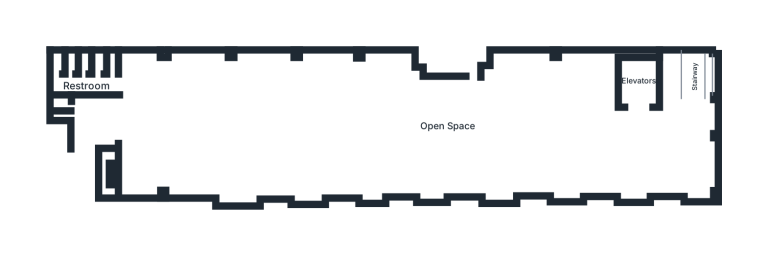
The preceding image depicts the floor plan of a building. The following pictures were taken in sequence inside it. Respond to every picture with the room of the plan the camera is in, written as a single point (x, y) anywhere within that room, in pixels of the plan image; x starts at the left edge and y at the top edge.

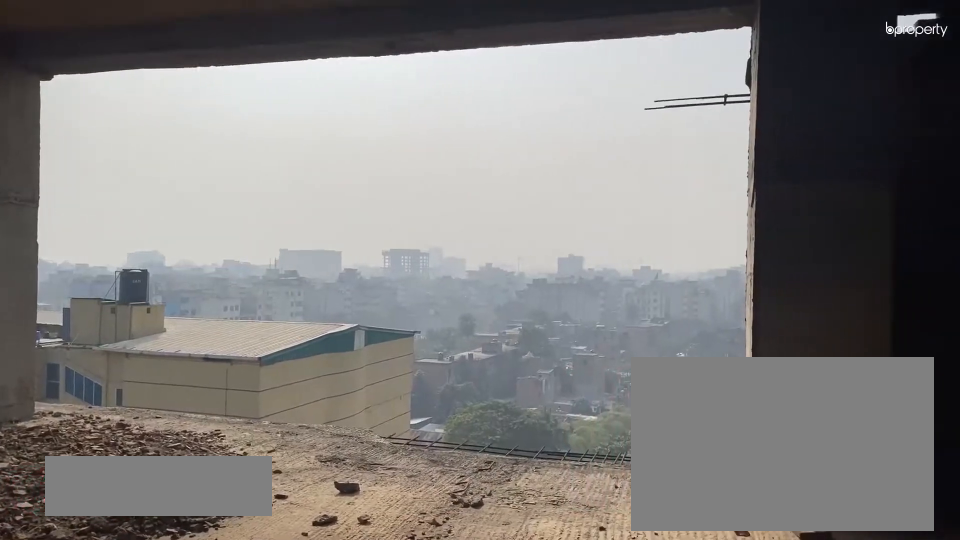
(691, 159)
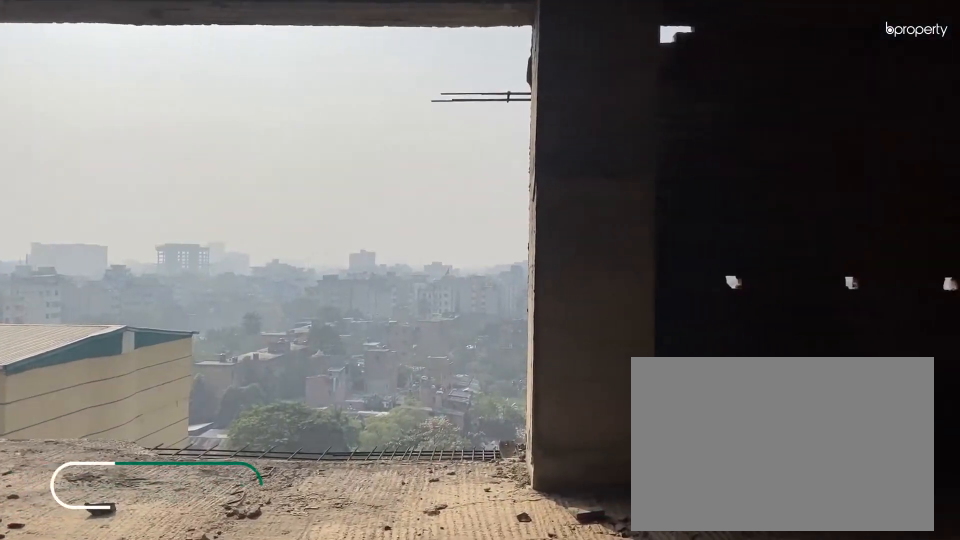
(691, 159)
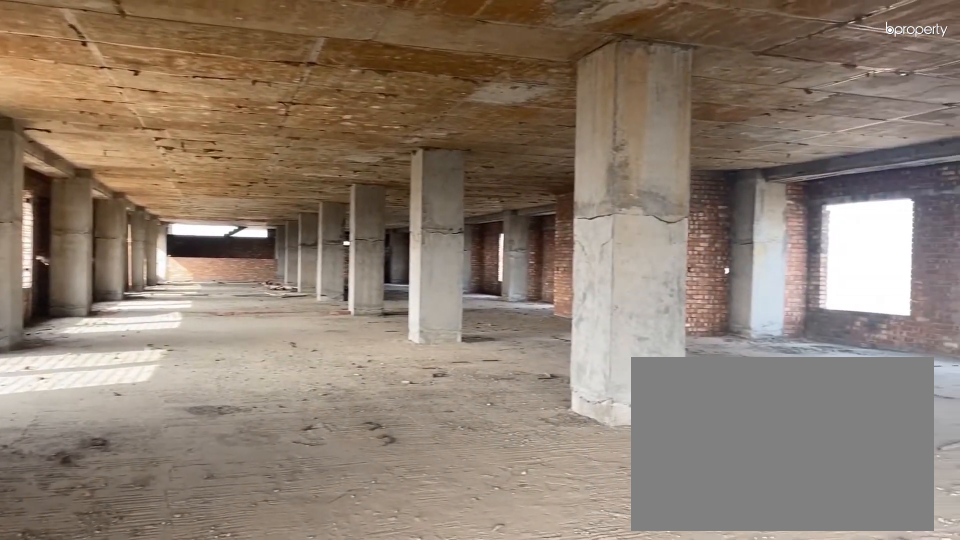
(571, 129)
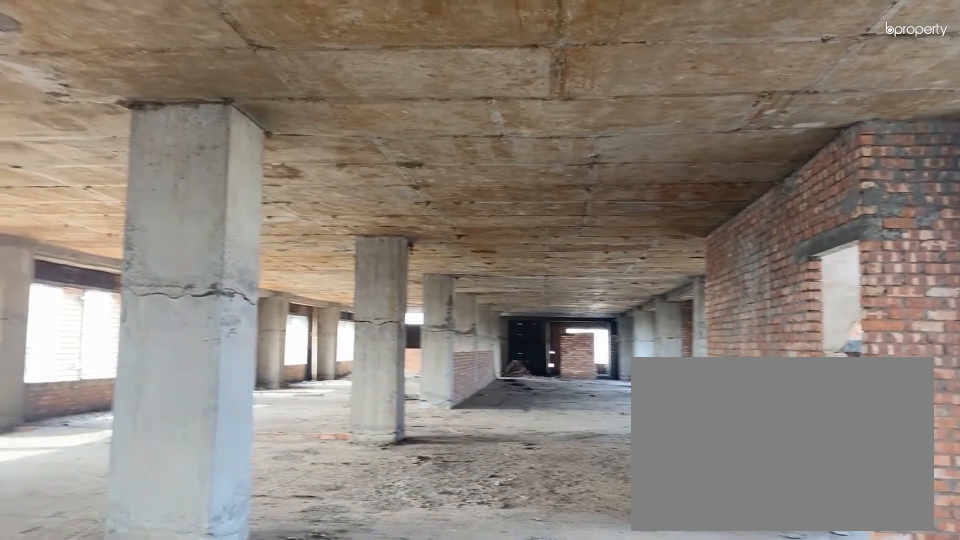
(485, 106)
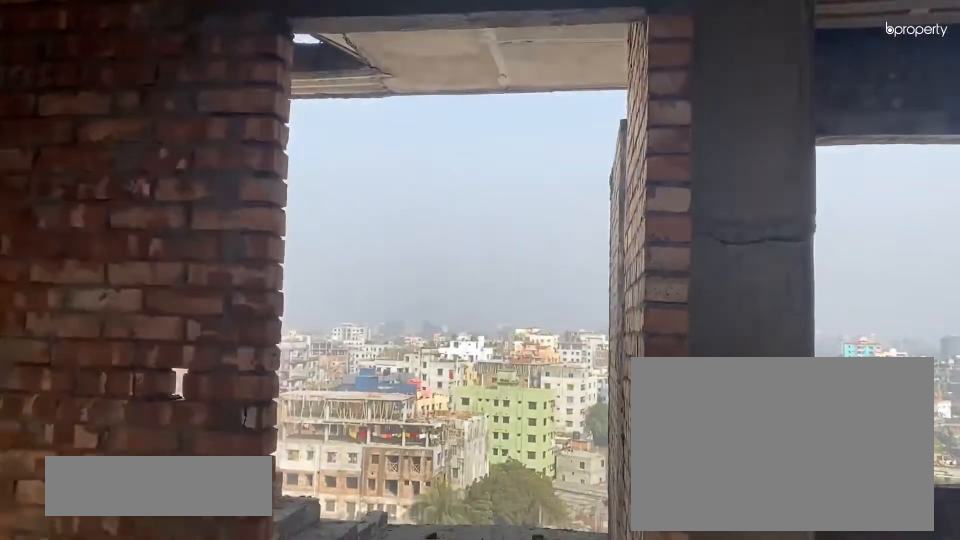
(476, 92)
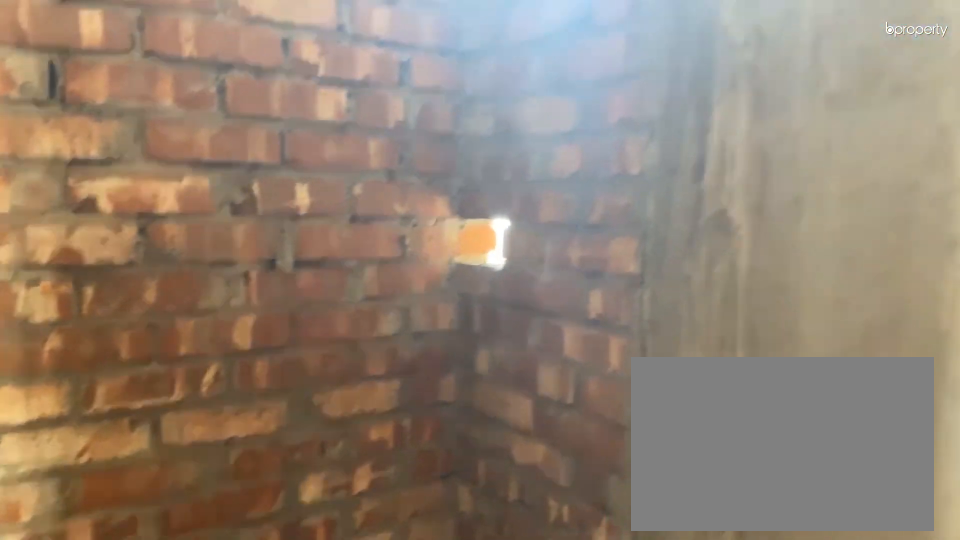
(112, 65)
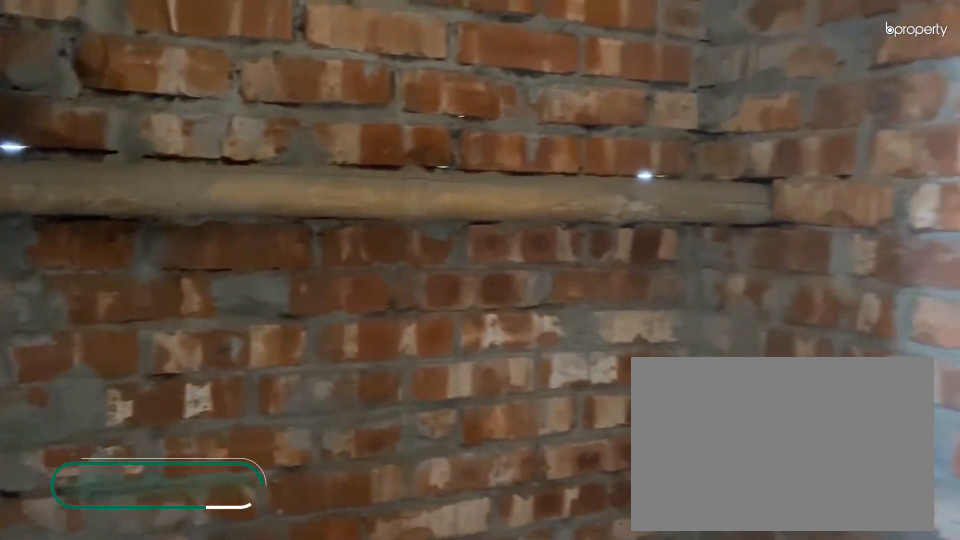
(84, 68)
